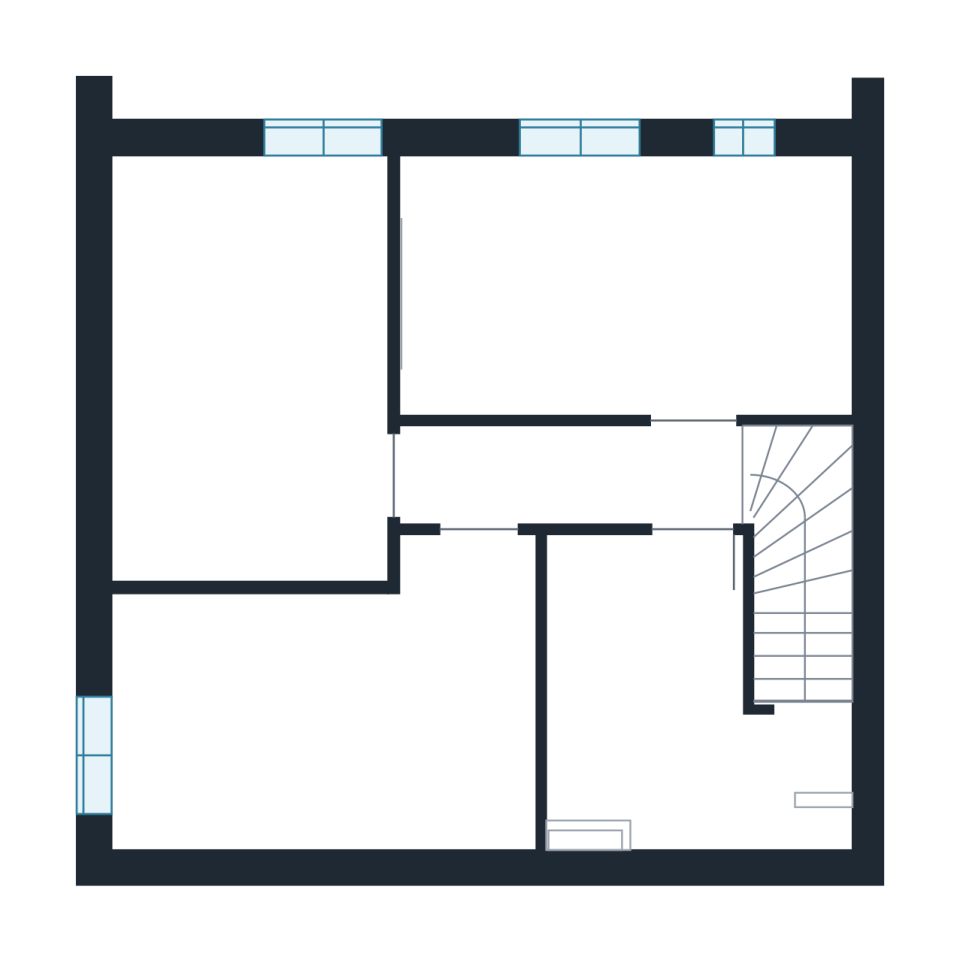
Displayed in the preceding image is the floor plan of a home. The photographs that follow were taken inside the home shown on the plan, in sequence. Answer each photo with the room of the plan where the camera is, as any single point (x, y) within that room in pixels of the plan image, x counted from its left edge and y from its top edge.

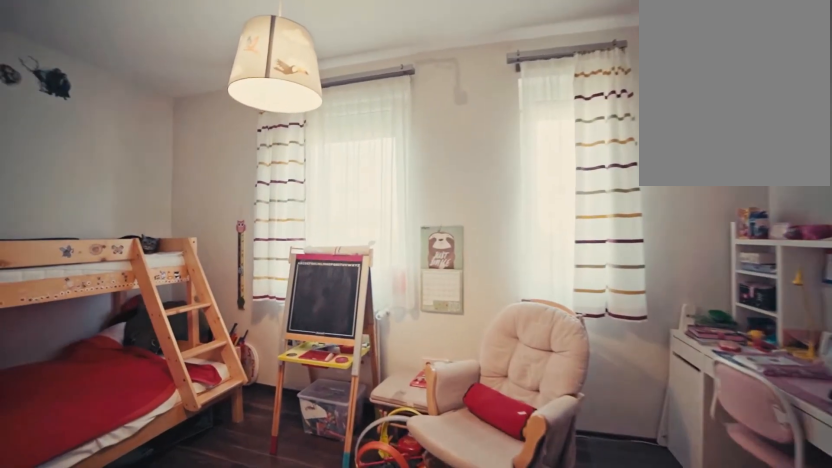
(572, 322)
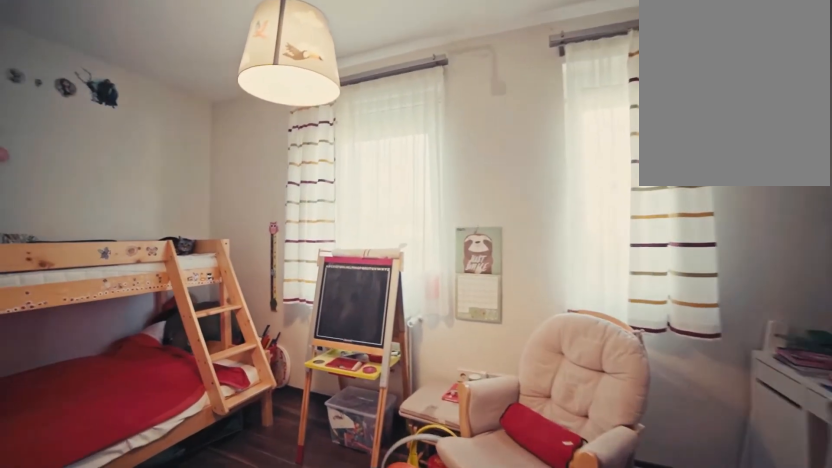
(571, 300)
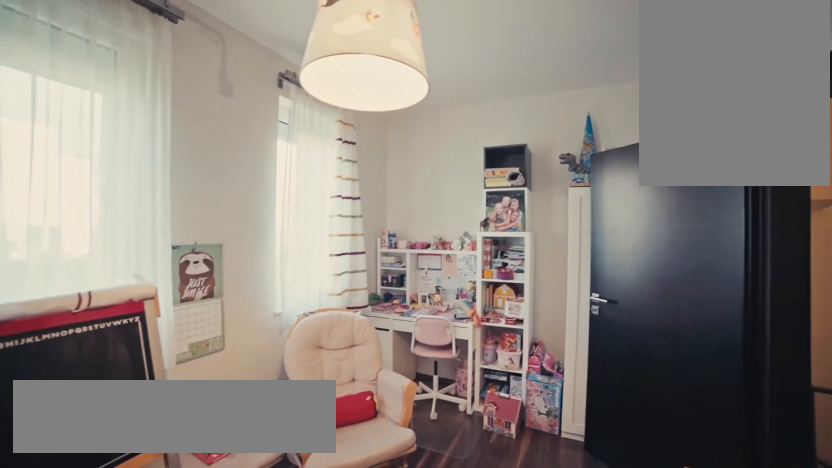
(494, 350)
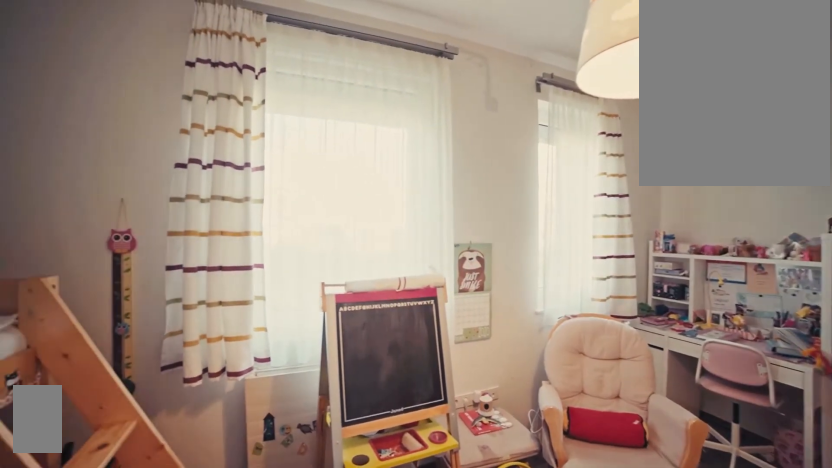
(494, 350)
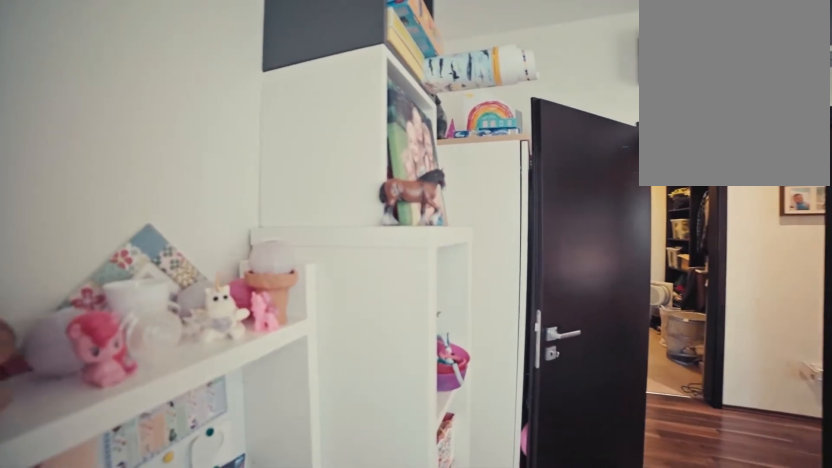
(789, 268)
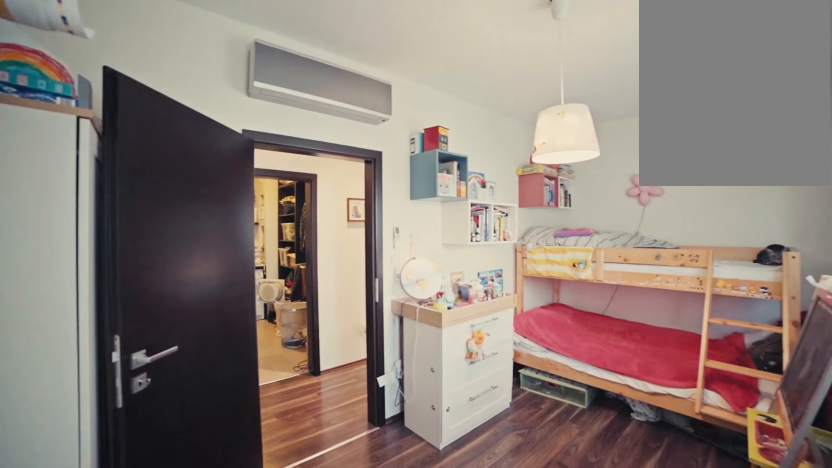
(789, 266)
